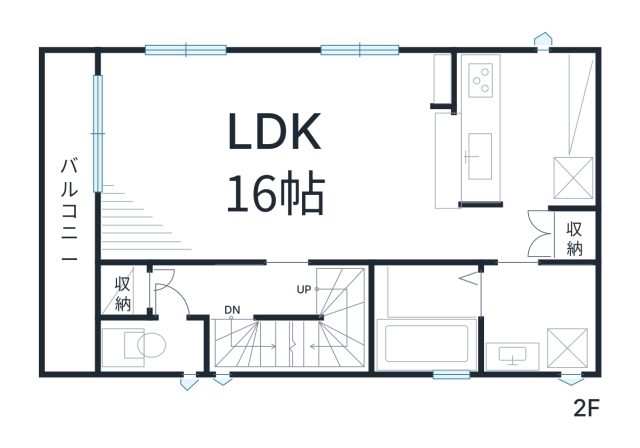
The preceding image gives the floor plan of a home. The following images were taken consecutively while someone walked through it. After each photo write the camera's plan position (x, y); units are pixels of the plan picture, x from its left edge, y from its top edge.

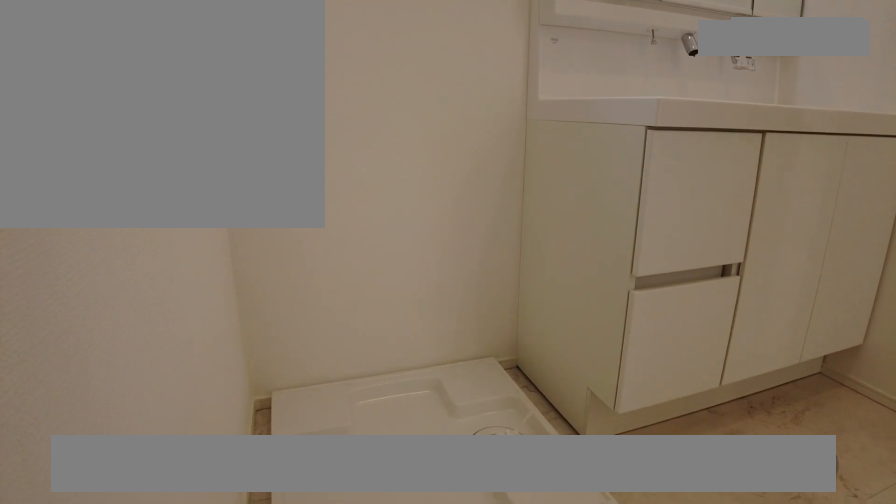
(552, 303)
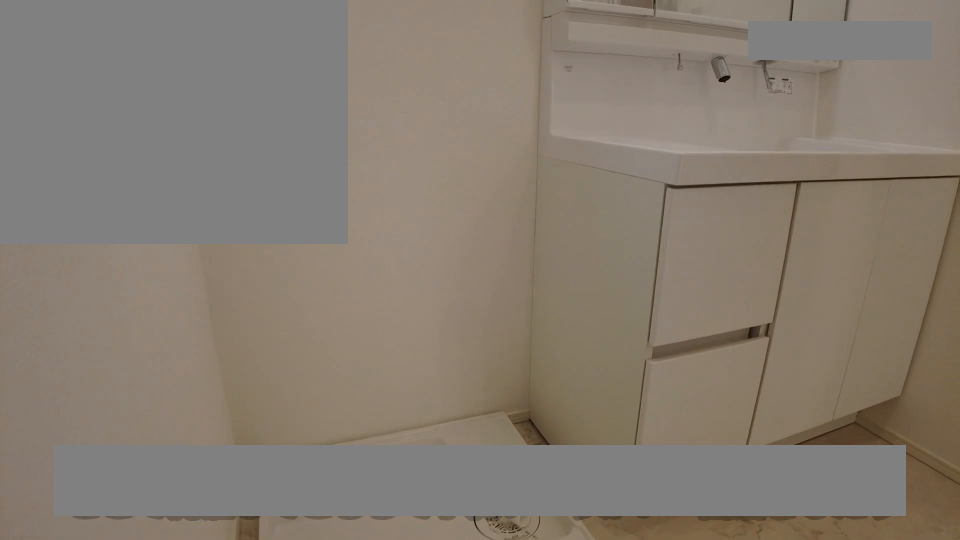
(552, 303)
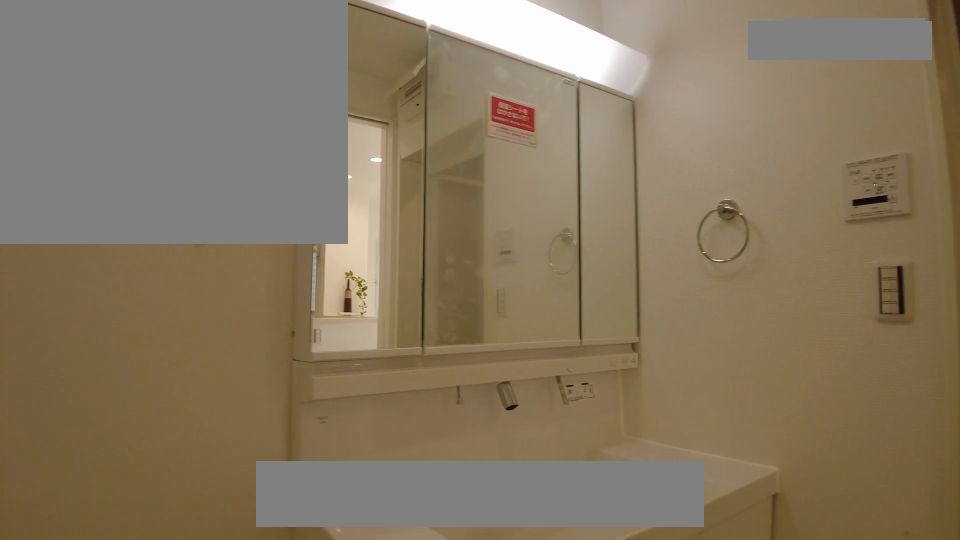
(551, 303)
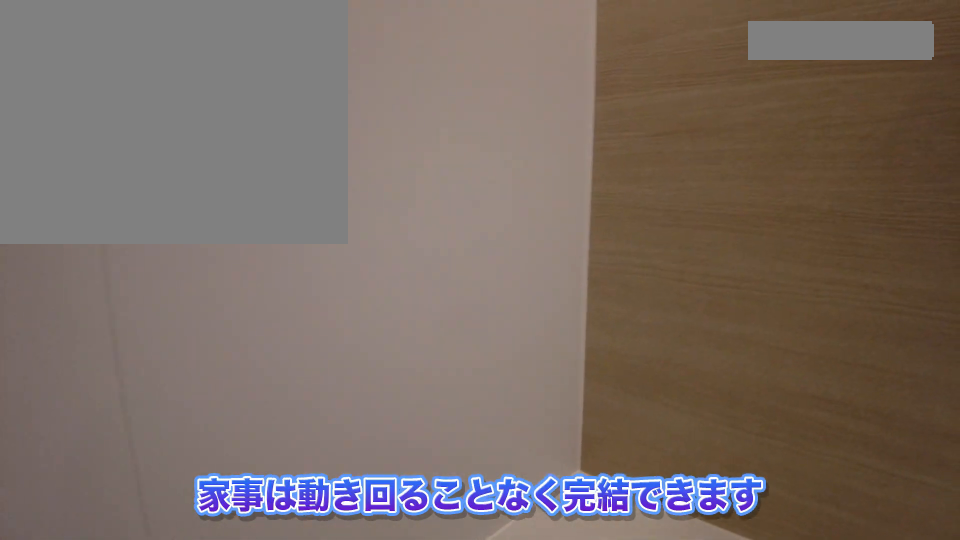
(429, 314)
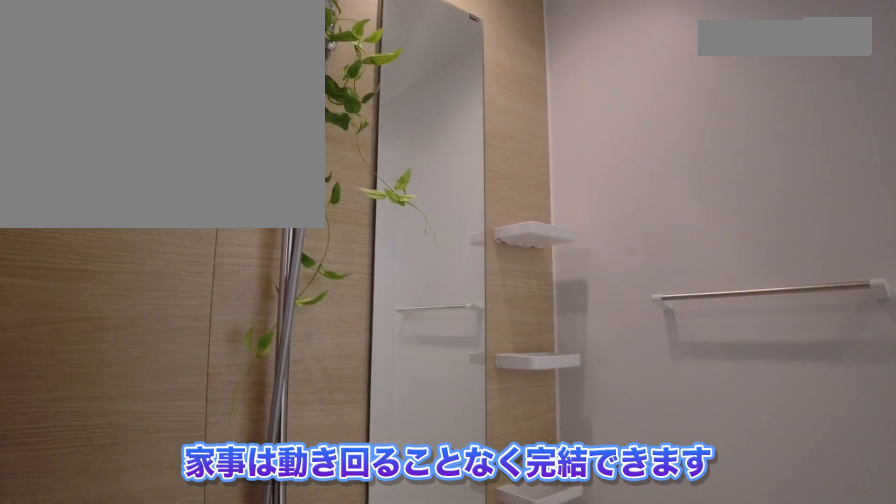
(429, 315)
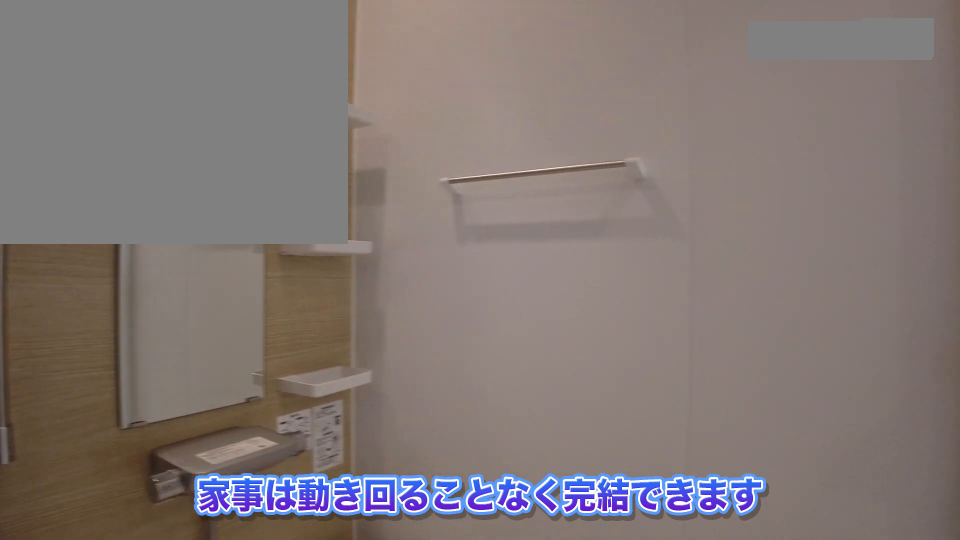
(430, 310)
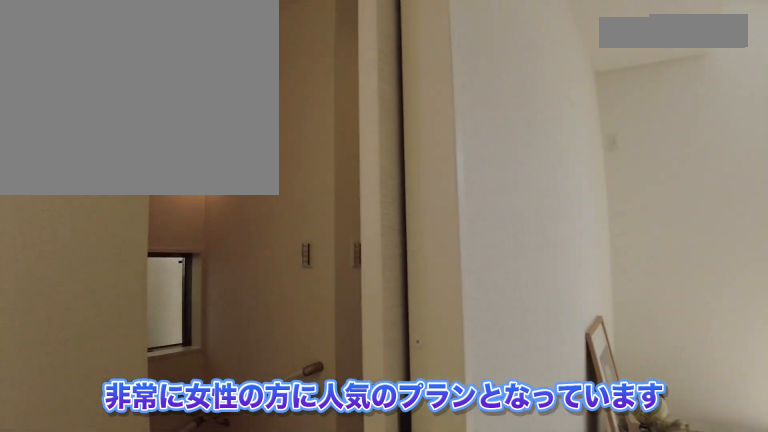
(372, 196)
